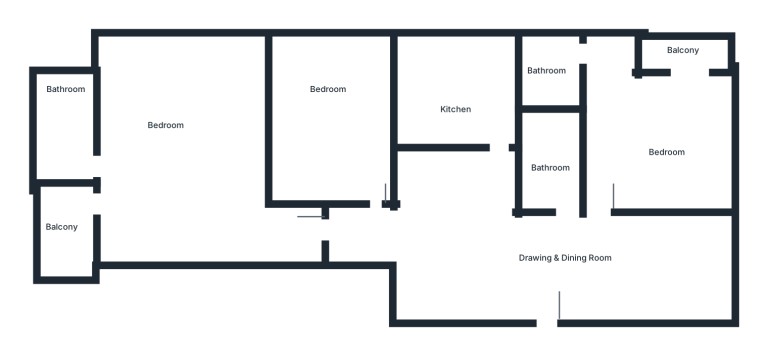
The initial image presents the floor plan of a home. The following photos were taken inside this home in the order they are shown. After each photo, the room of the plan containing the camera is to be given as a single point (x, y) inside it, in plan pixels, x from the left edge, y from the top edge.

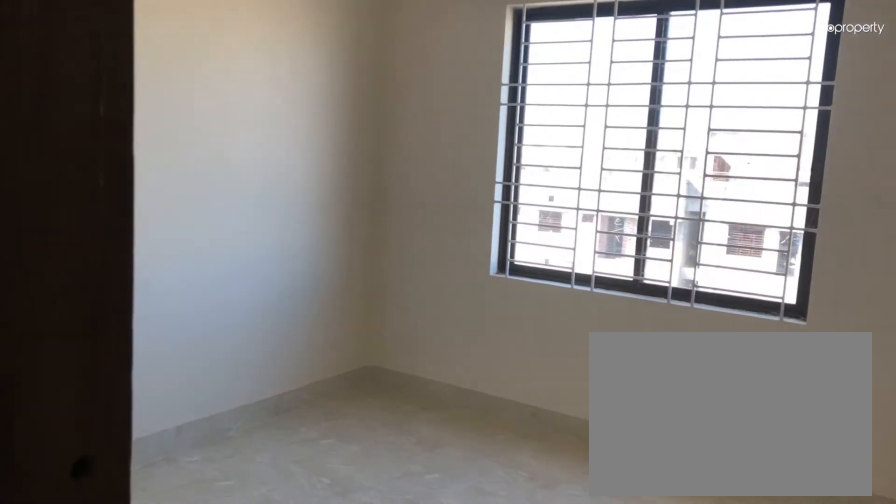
(361, 168)
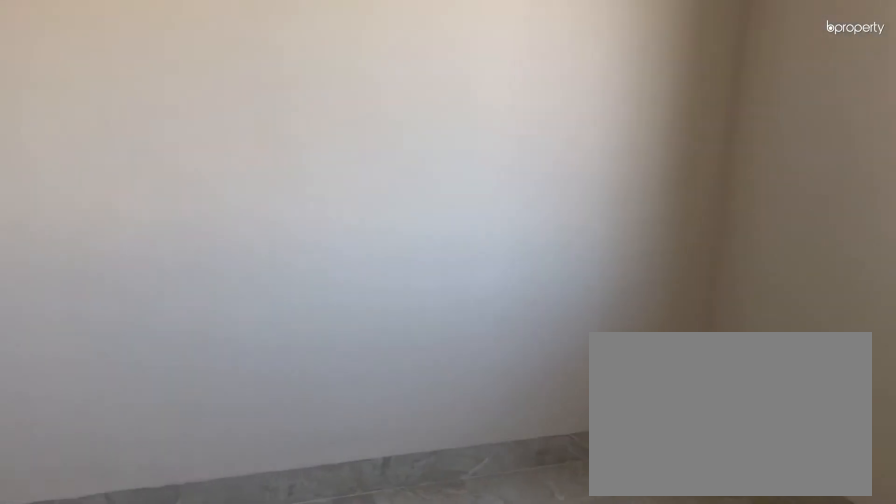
(335, 125)
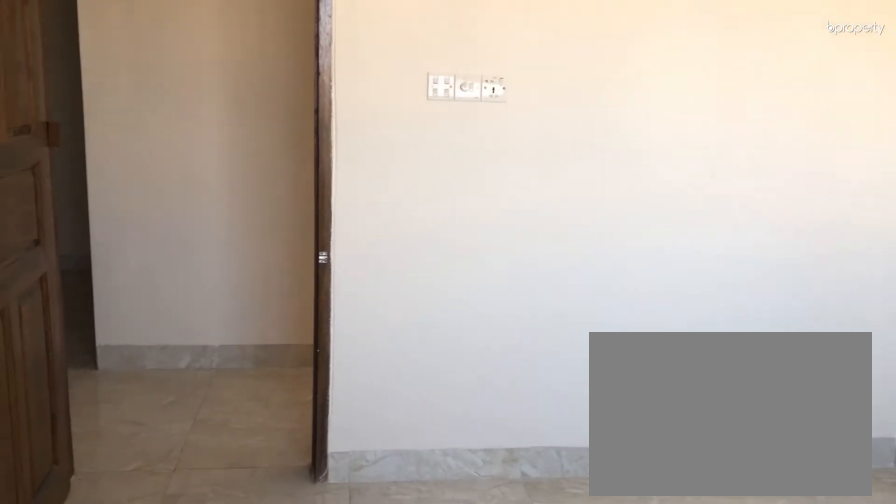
(335, 125)
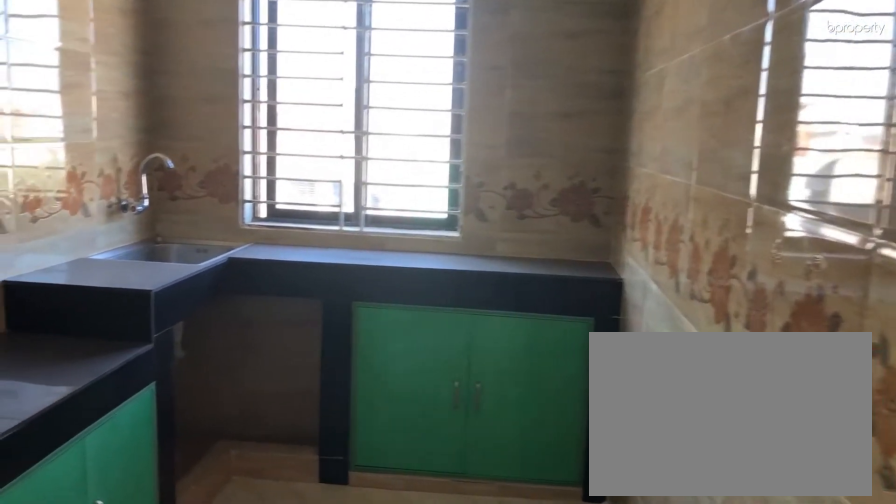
(461, 97)
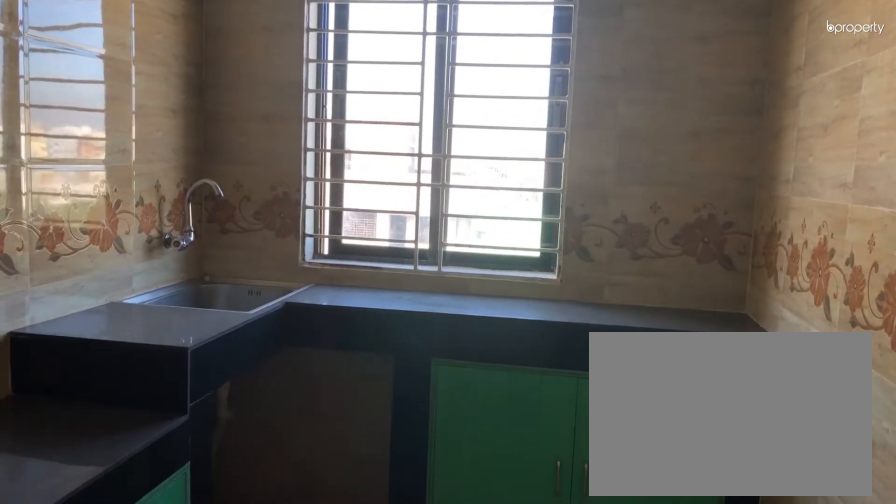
(461, 97)
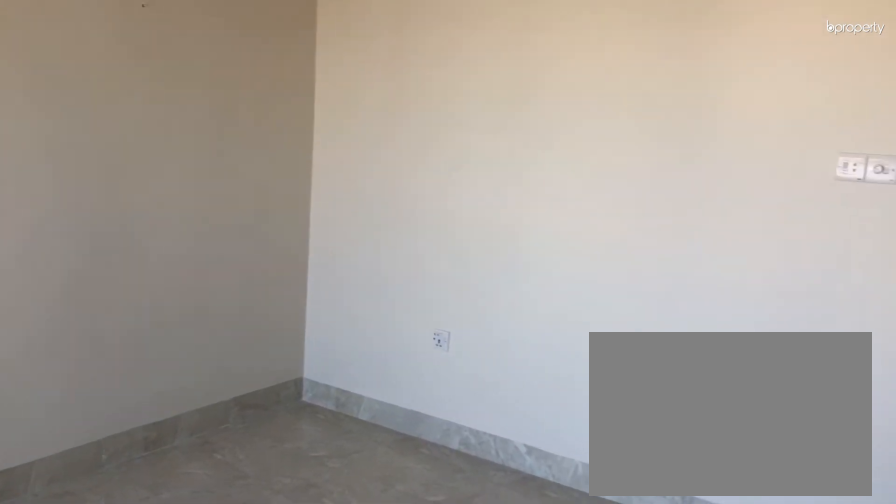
(656, 131)
